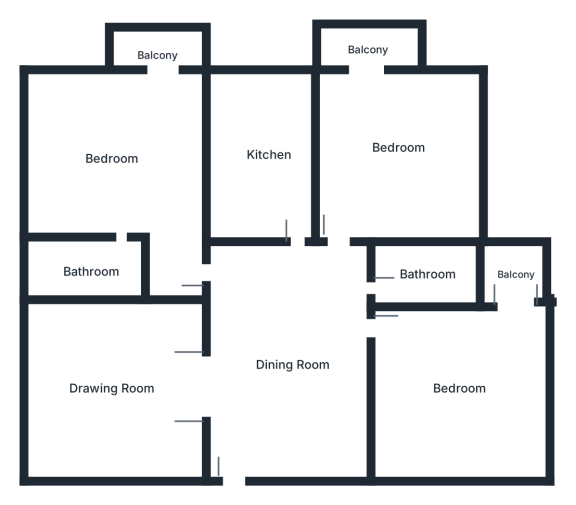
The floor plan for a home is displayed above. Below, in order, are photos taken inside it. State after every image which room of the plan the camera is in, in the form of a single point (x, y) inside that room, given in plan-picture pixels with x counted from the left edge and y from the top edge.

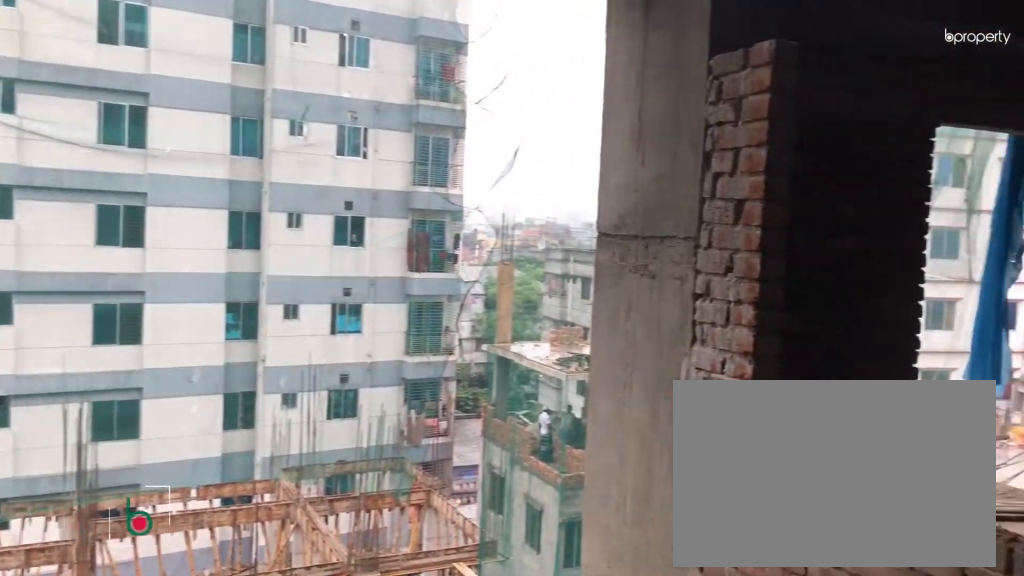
(516, 275)
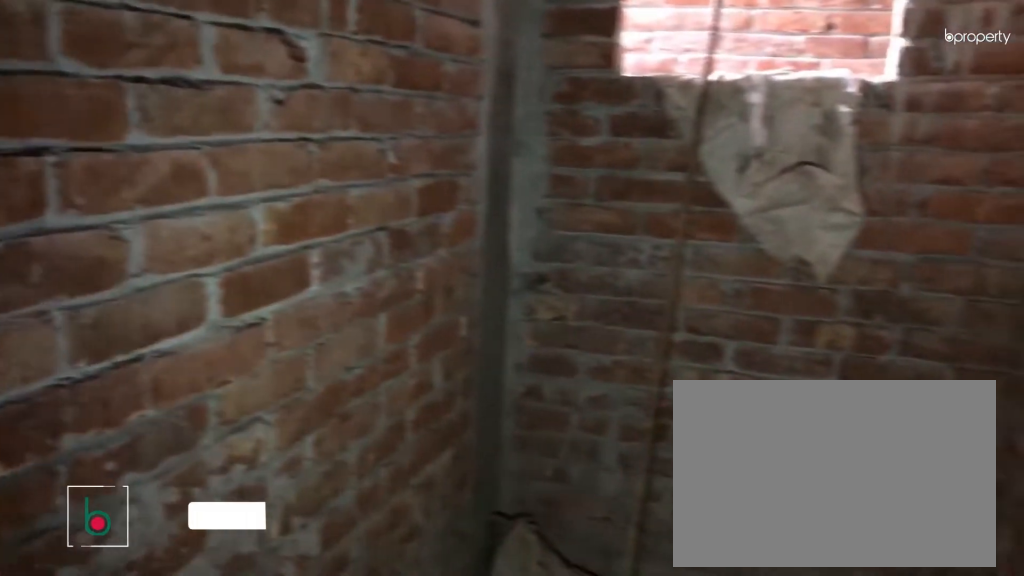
(426, 271)
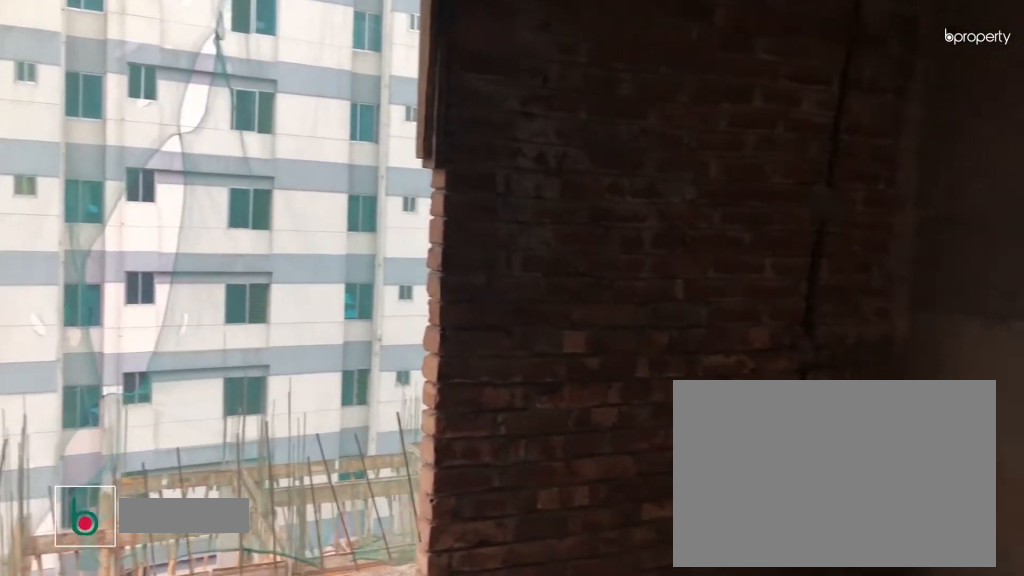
(399, 147)
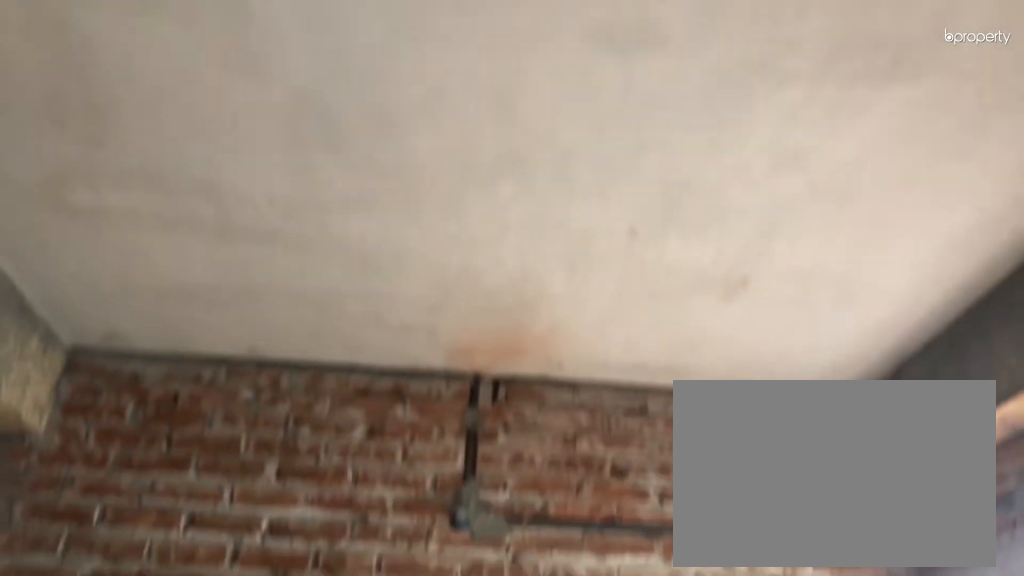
(398, 147)
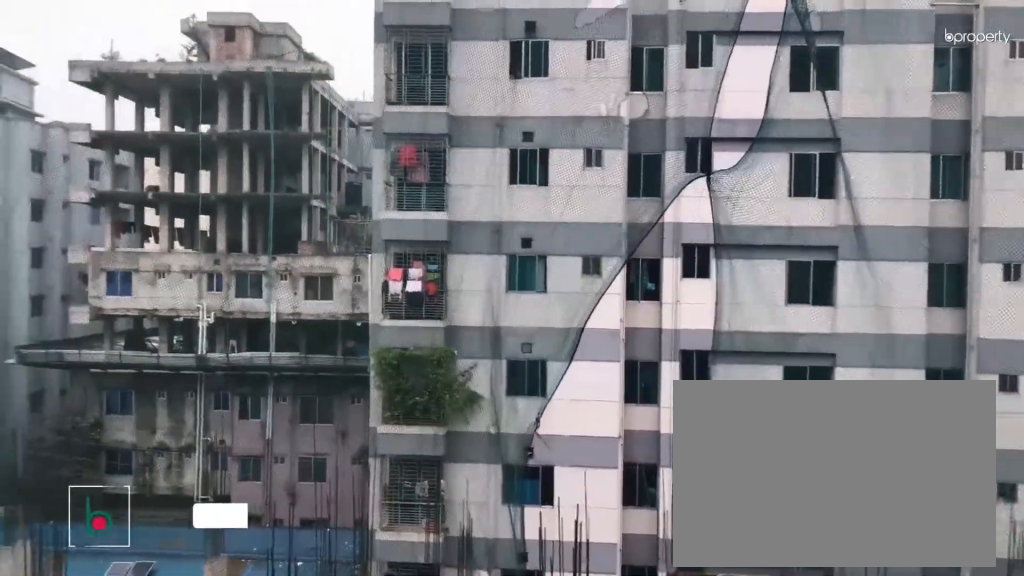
(366, 46)
